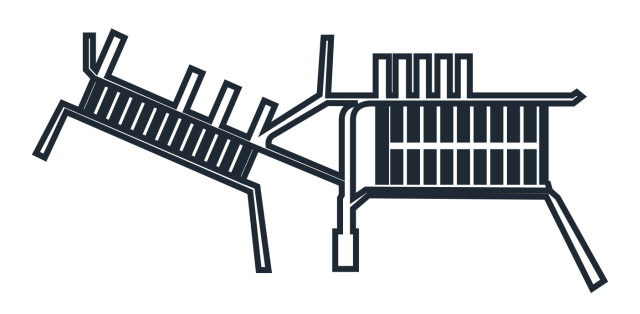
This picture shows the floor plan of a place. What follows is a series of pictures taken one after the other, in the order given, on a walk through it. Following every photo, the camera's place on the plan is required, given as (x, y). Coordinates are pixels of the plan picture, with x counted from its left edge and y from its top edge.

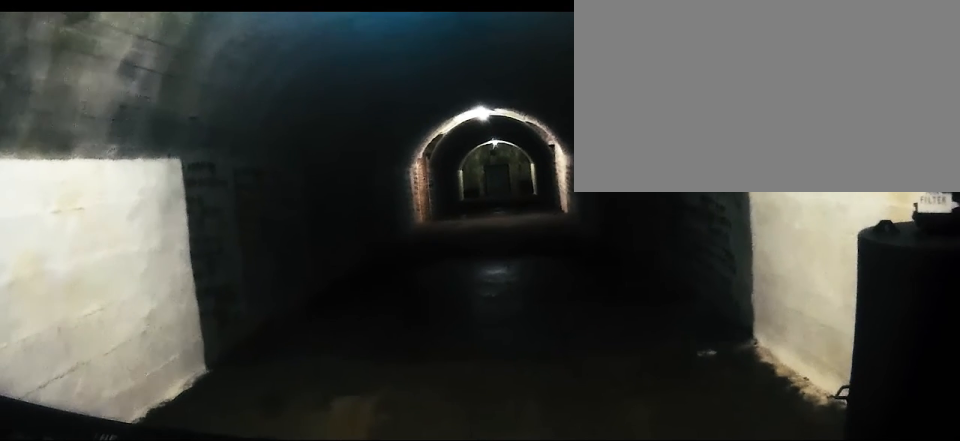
(496, 190)
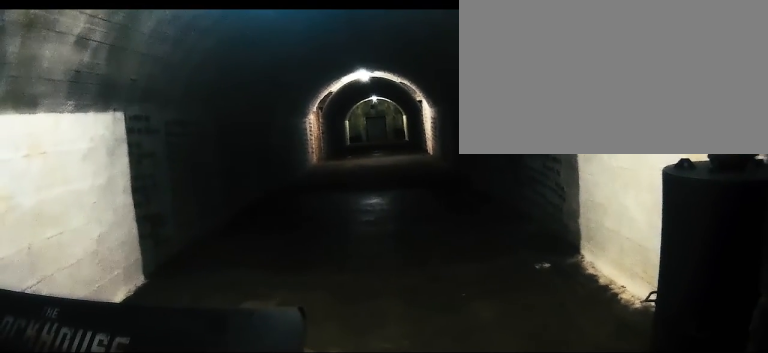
(498, 190)
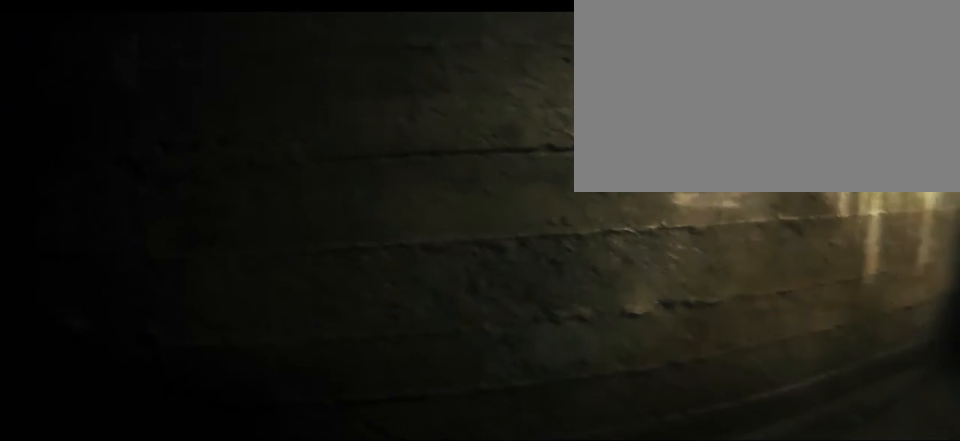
(530, 99)
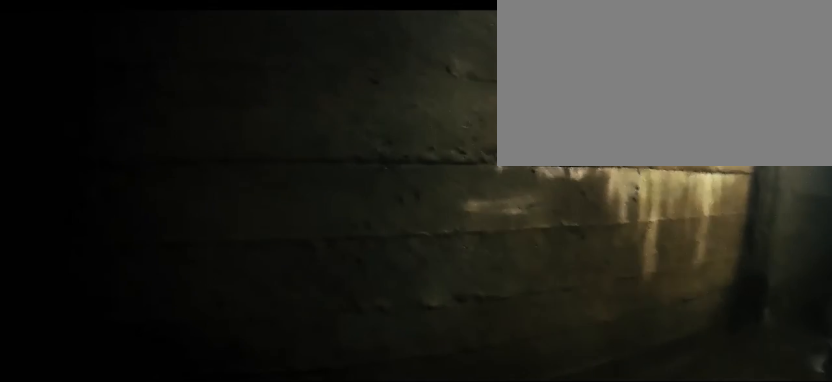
(529, 100)
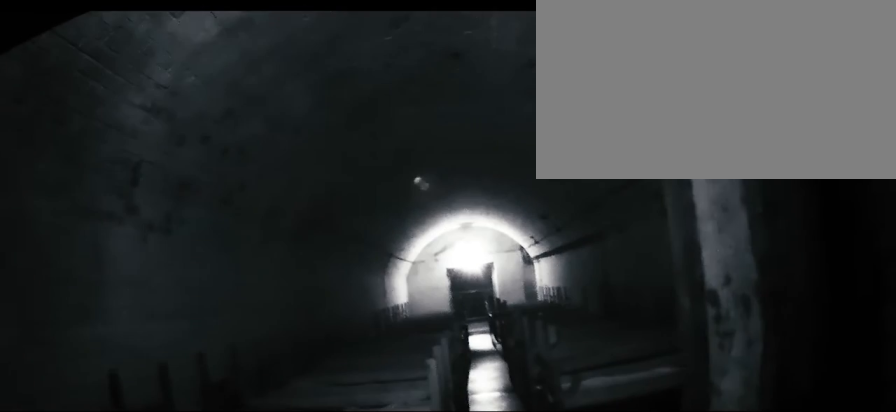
(208, 115)
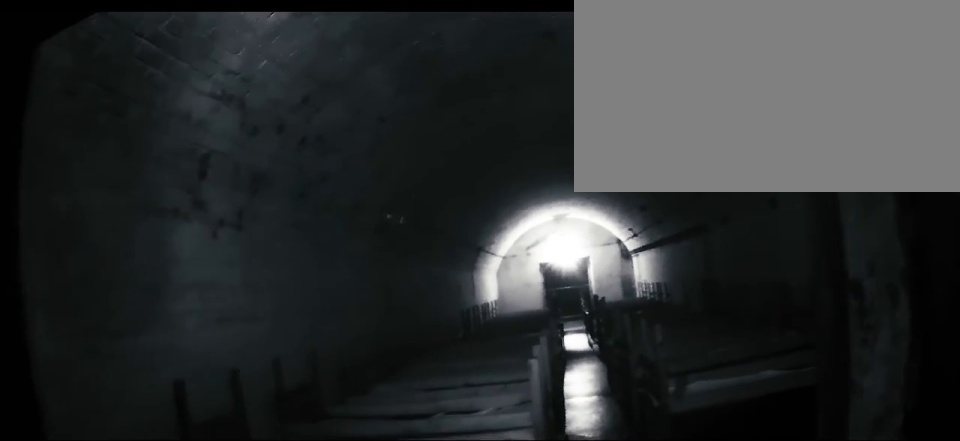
(202, 114)
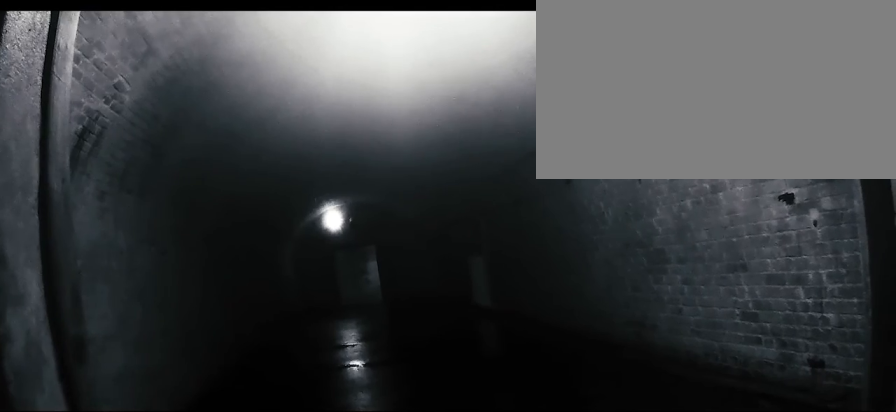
(160, 103)
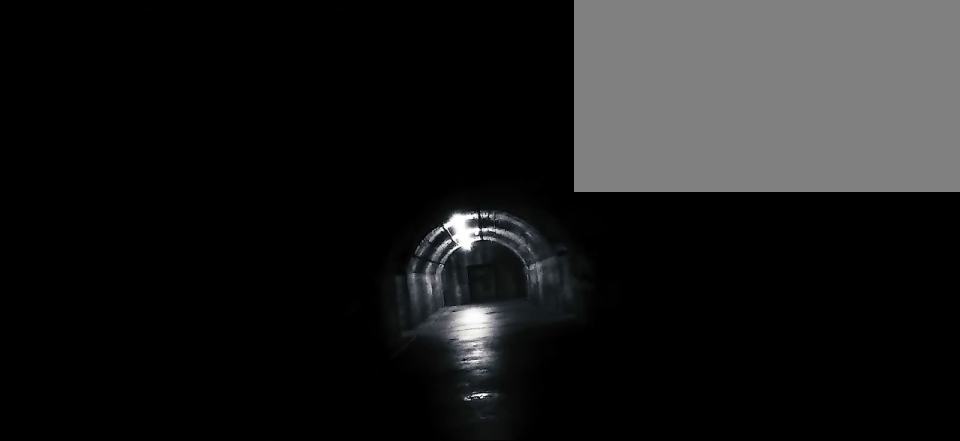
(327, 49)
